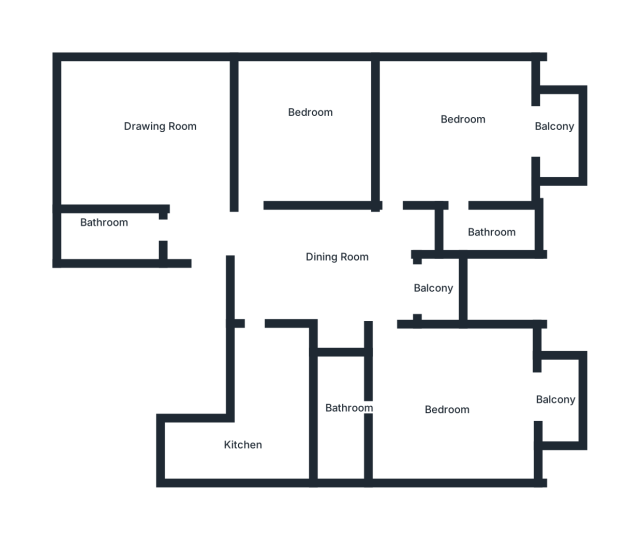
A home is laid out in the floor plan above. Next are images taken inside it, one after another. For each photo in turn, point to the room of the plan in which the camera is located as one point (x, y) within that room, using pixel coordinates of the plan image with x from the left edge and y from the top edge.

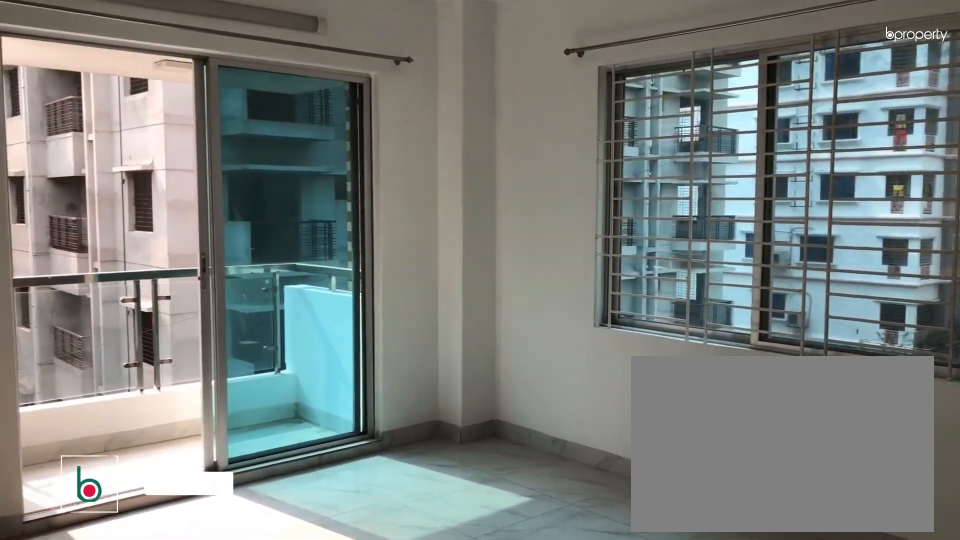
(442, 405)
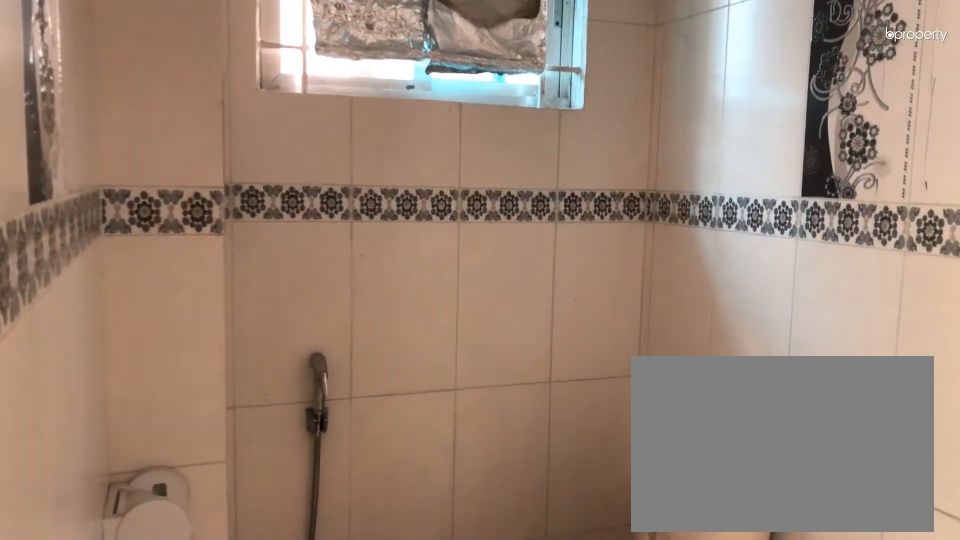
(345, 406)
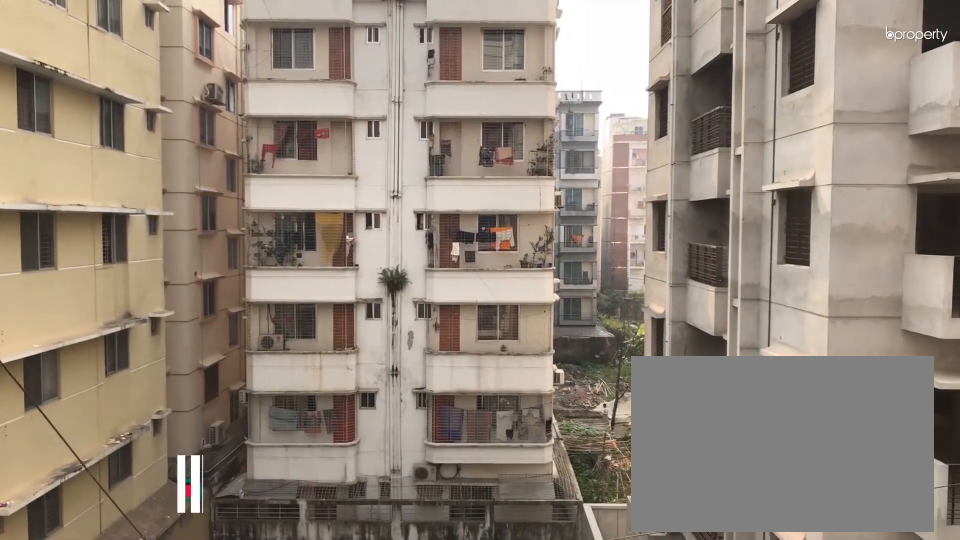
(553, 399)
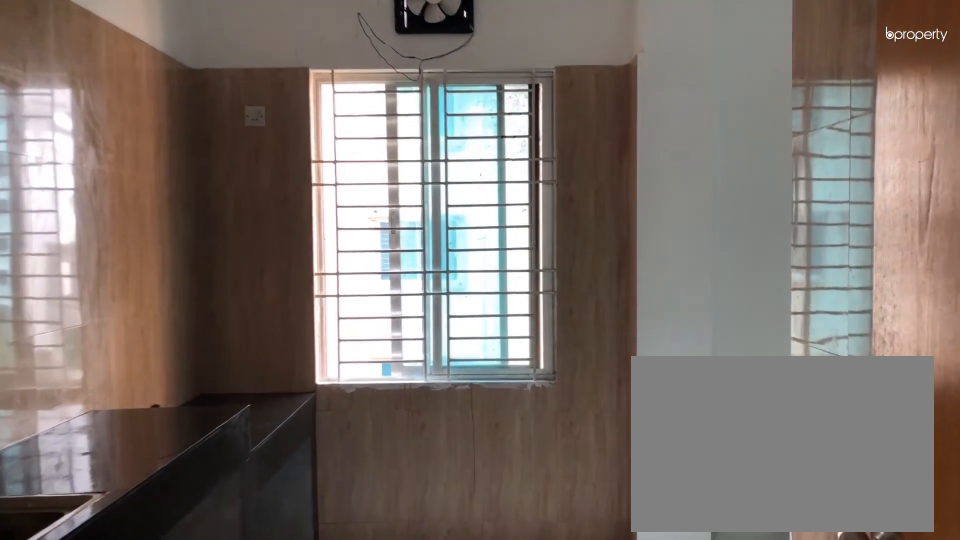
(275, 395)
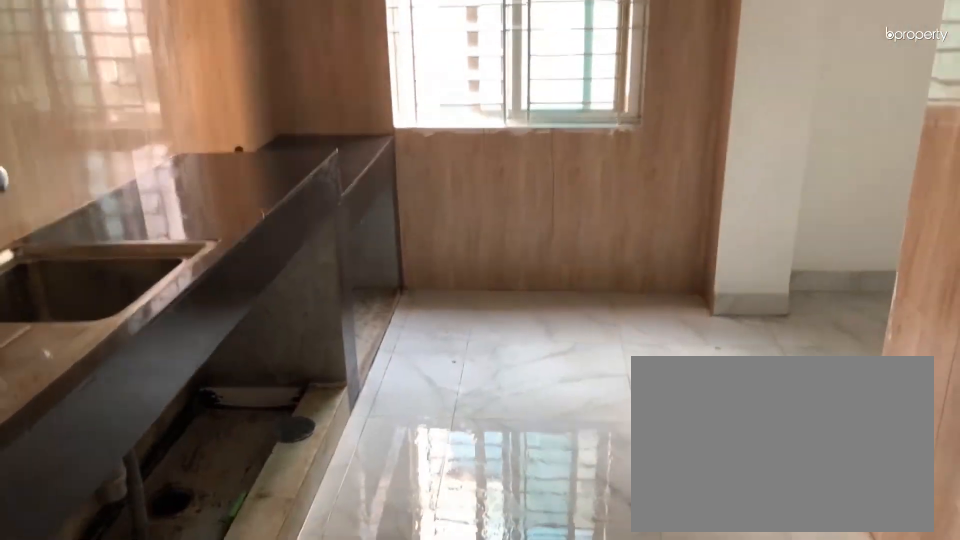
(275, 395)
